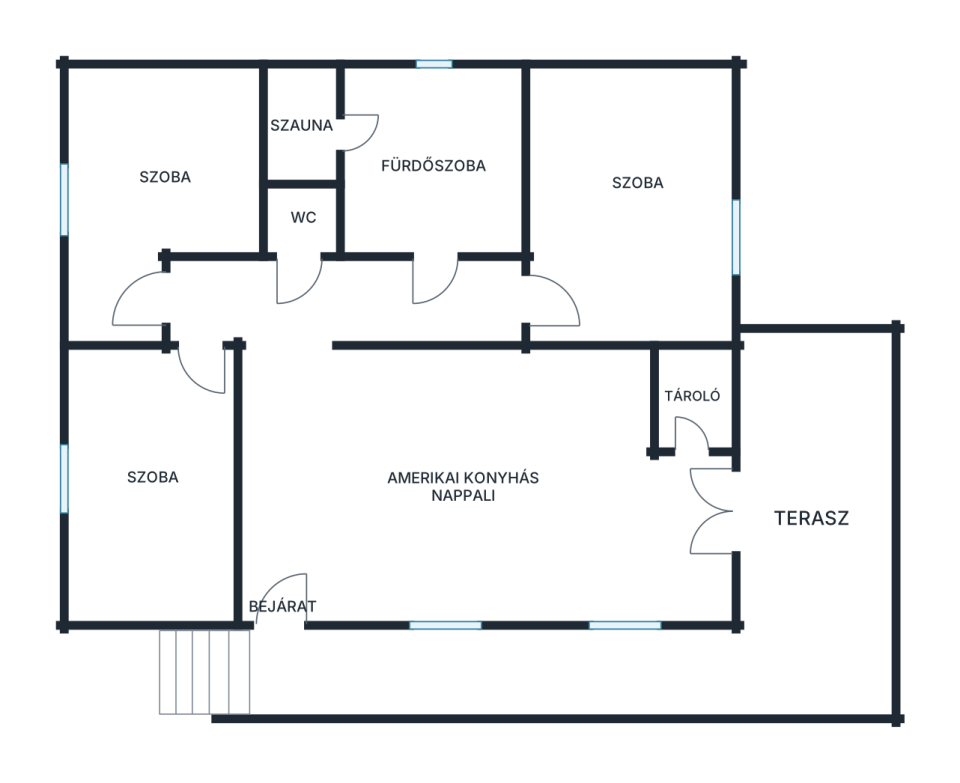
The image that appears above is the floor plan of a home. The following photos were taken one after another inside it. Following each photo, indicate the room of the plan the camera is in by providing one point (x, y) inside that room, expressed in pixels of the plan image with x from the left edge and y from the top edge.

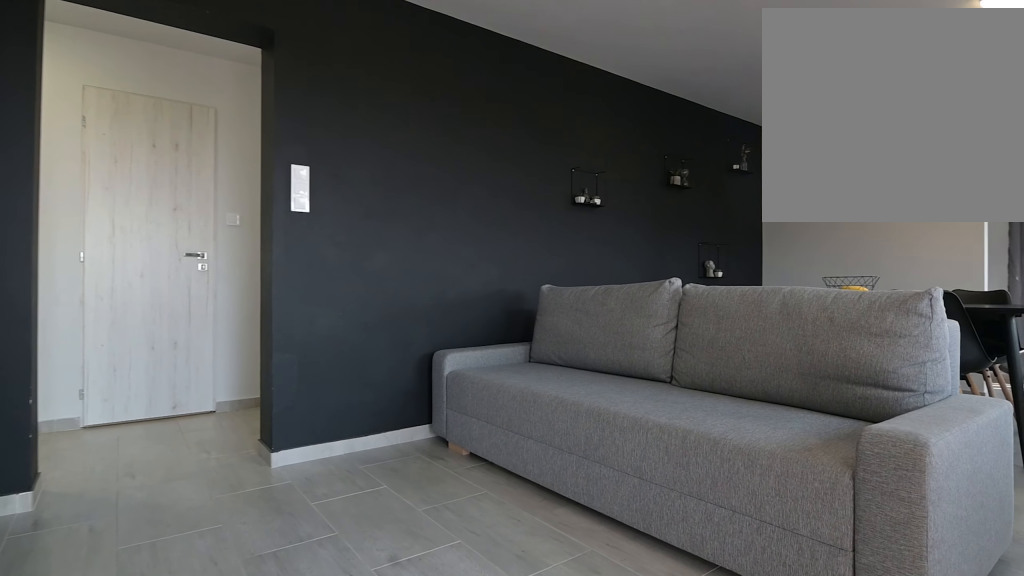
(359, 476)
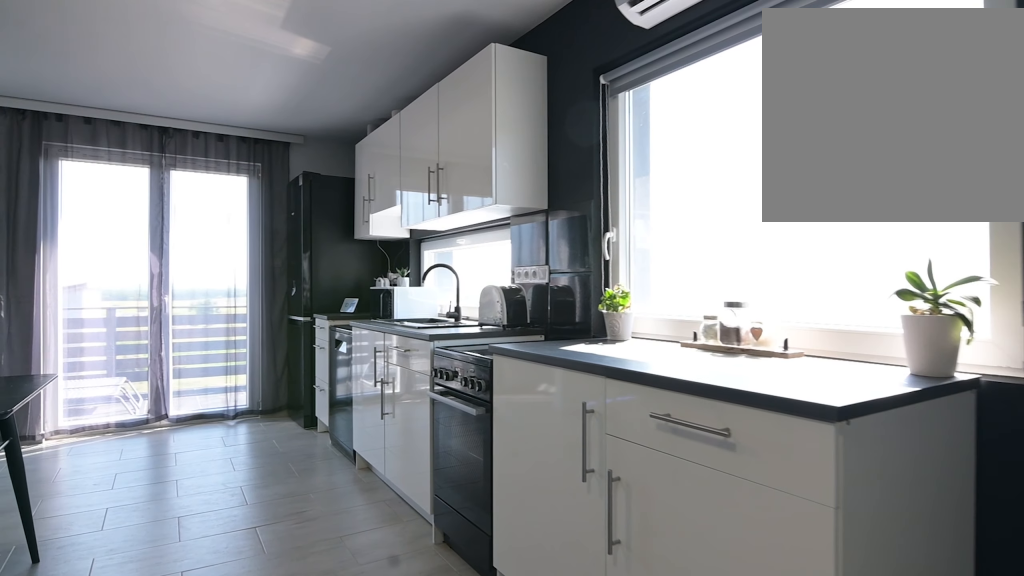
(359, 476)
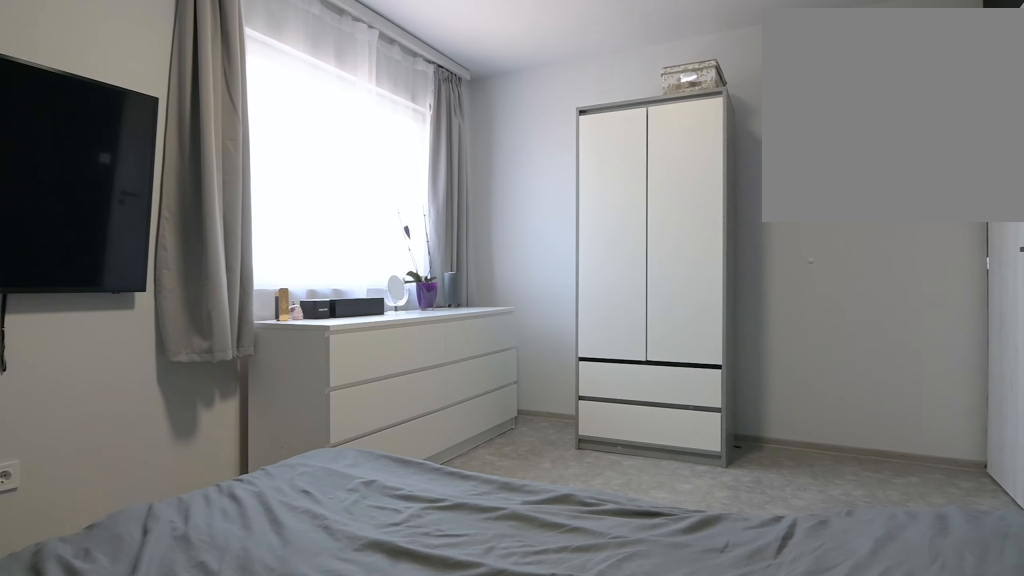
(623, 223)
